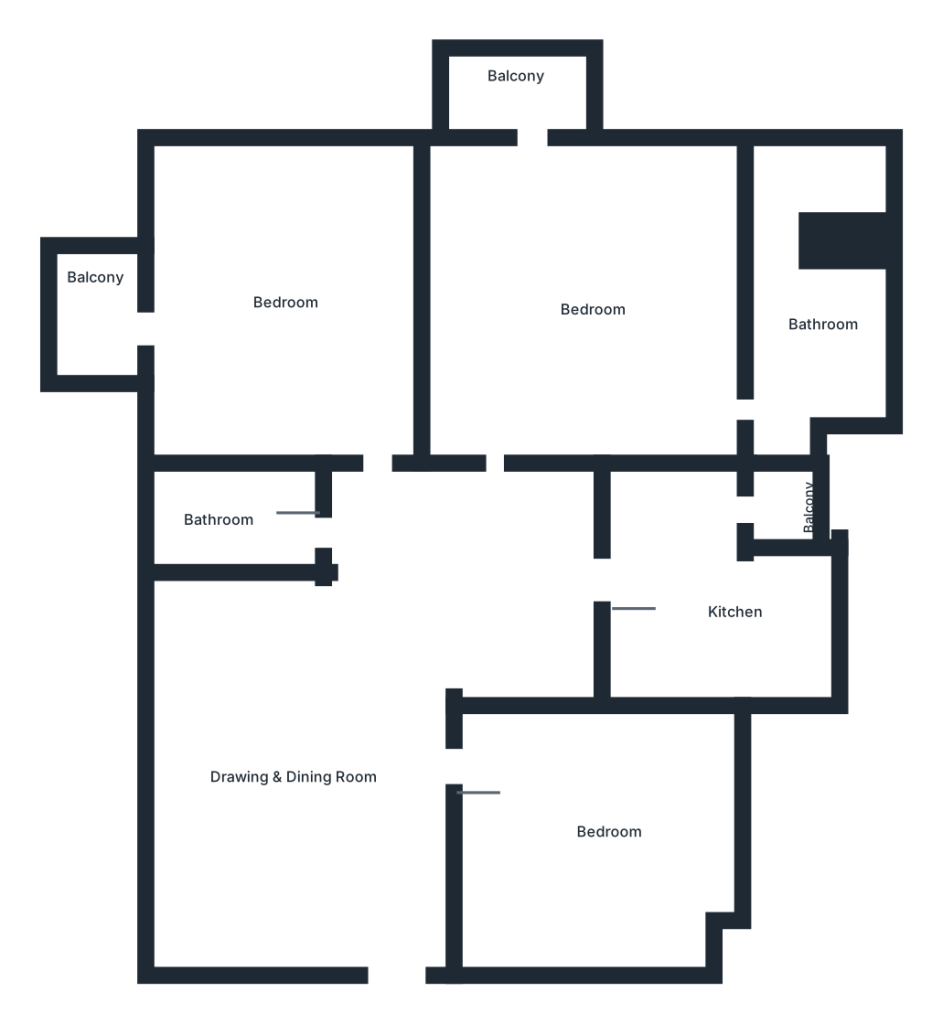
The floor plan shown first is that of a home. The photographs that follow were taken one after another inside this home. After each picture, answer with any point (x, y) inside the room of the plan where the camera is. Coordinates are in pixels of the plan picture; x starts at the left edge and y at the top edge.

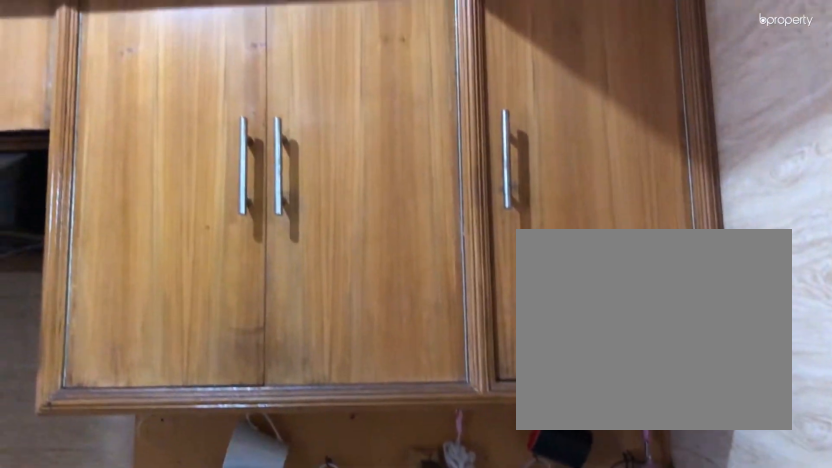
(677, 583)
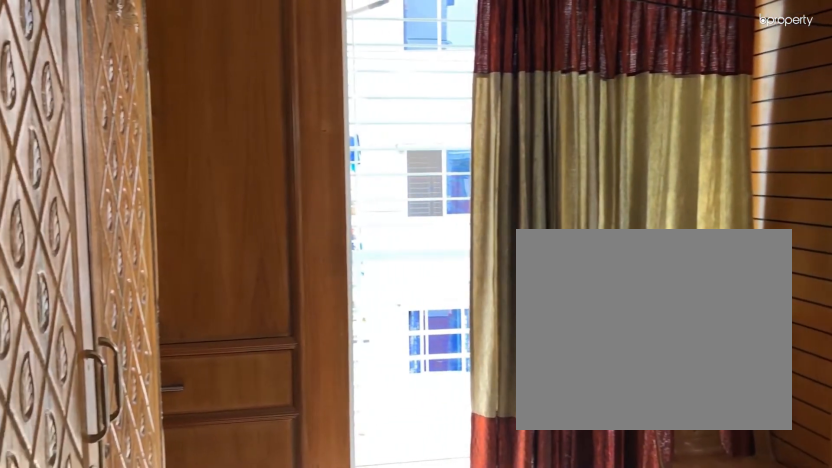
(299, 300)
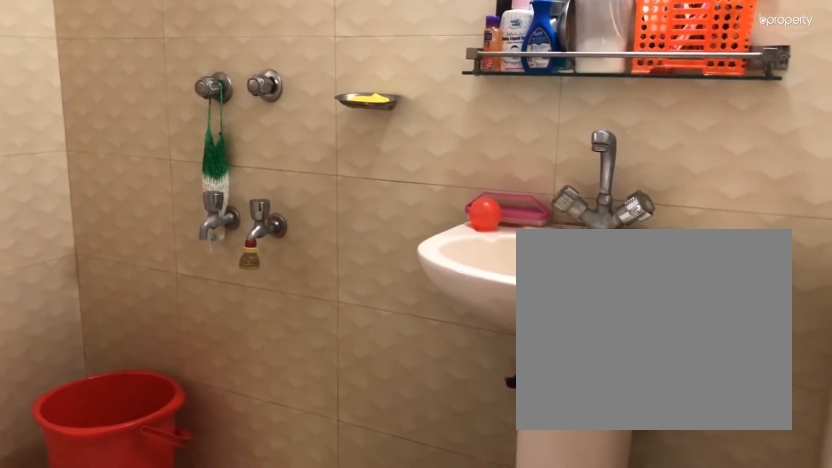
(819, 326)
